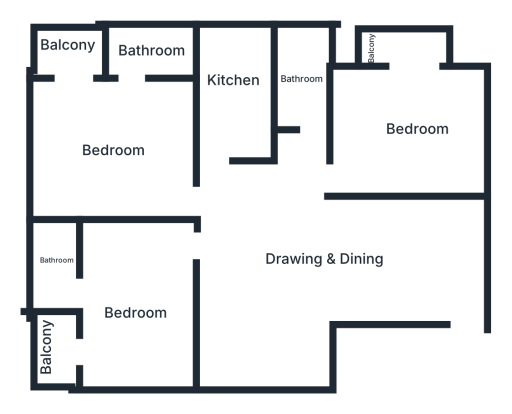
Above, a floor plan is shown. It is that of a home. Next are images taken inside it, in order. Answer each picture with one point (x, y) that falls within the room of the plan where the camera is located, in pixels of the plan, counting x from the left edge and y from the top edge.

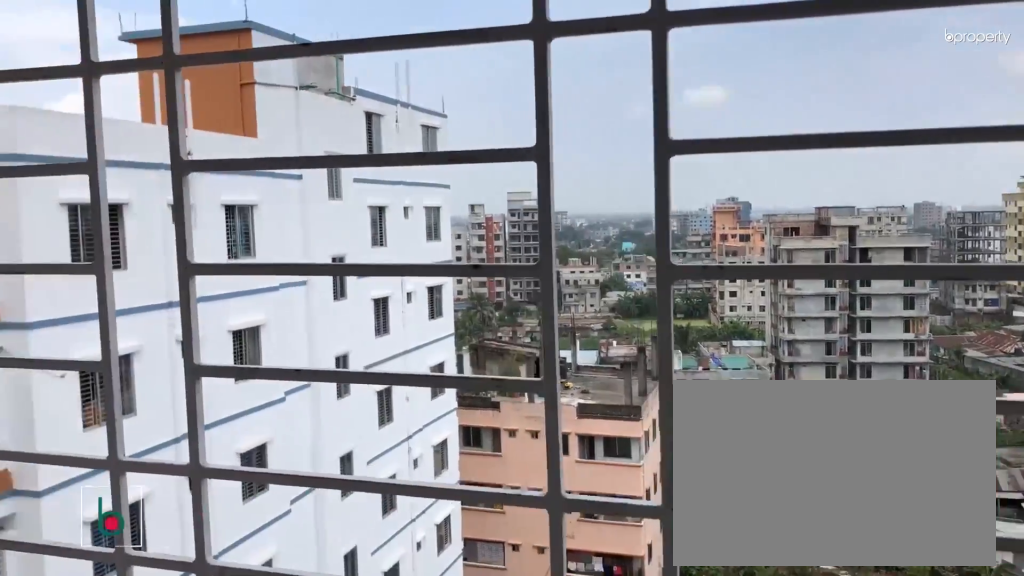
(405, 50)
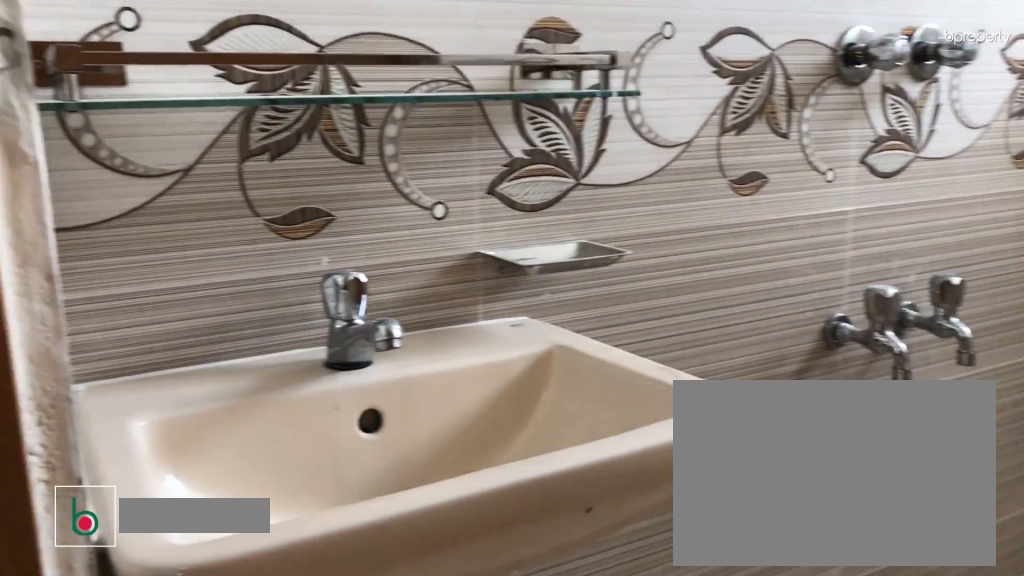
(296, 83)
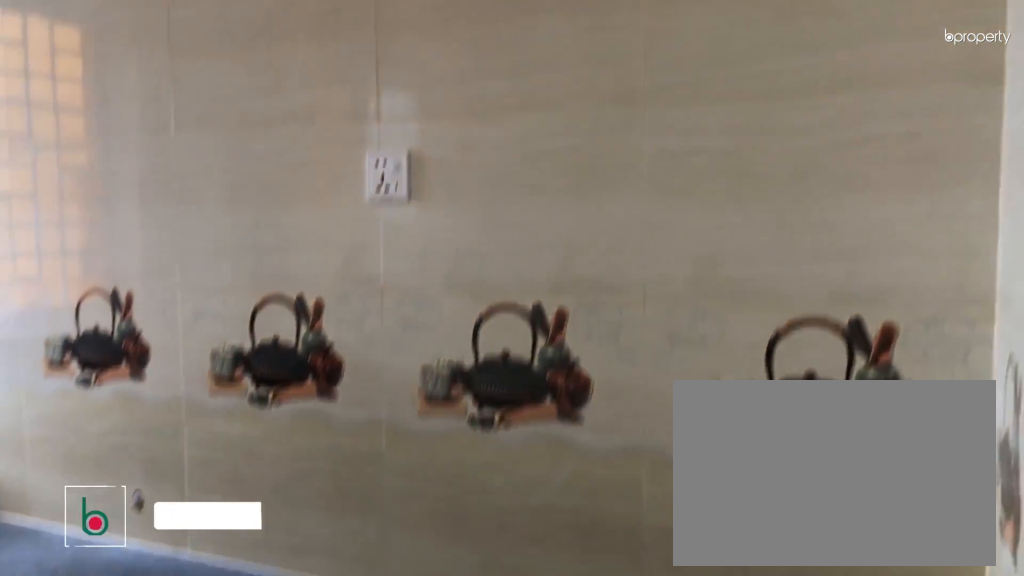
(238, 87)
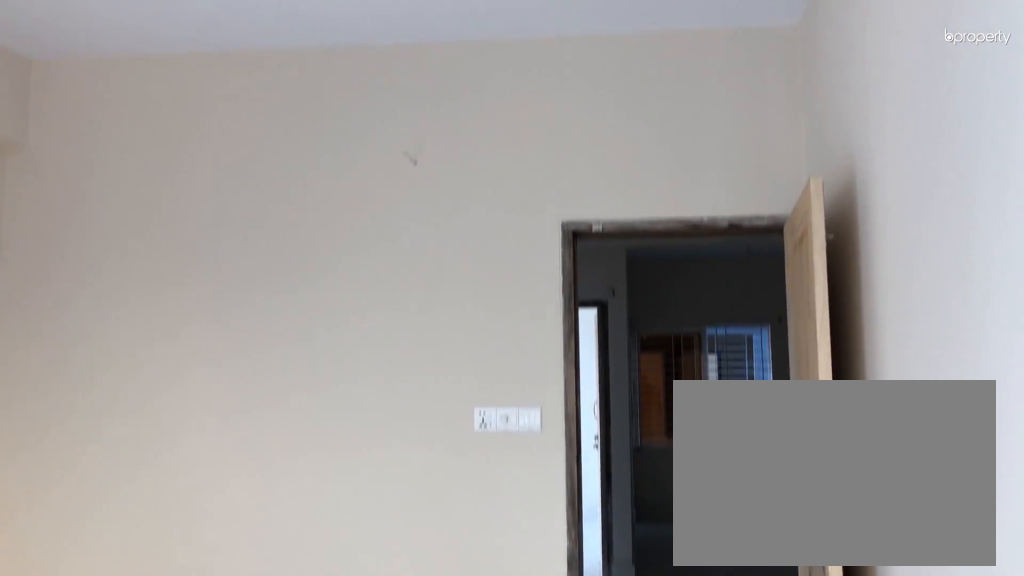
(107, 139)
